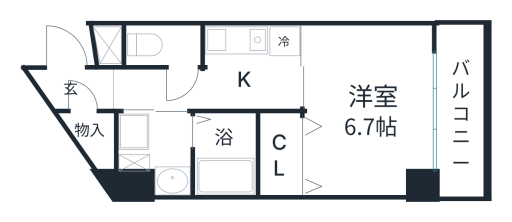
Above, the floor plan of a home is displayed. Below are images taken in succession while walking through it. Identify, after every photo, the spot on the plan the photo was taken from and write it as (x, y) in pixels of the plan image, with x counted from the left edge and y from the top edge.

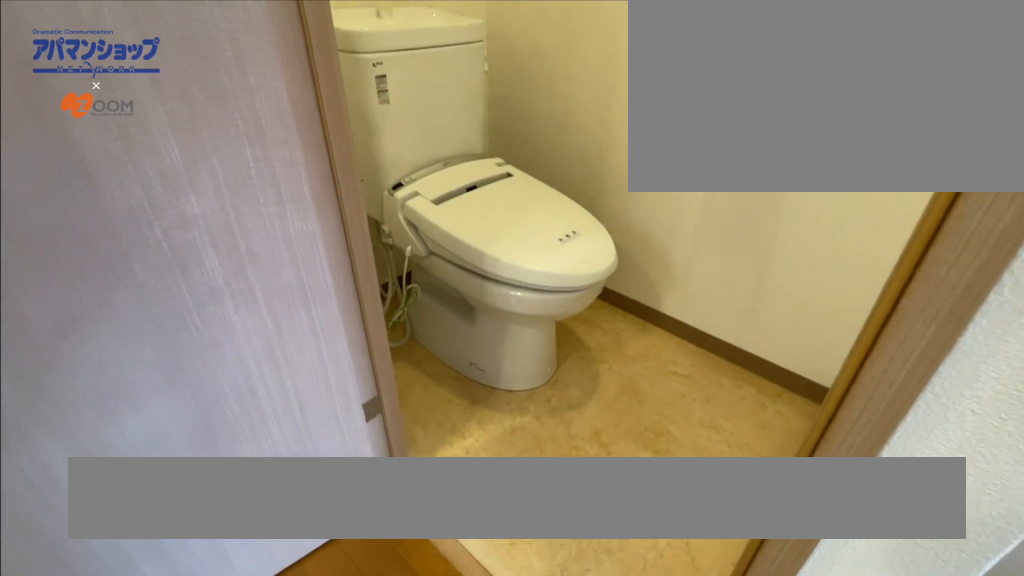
(202, 77)
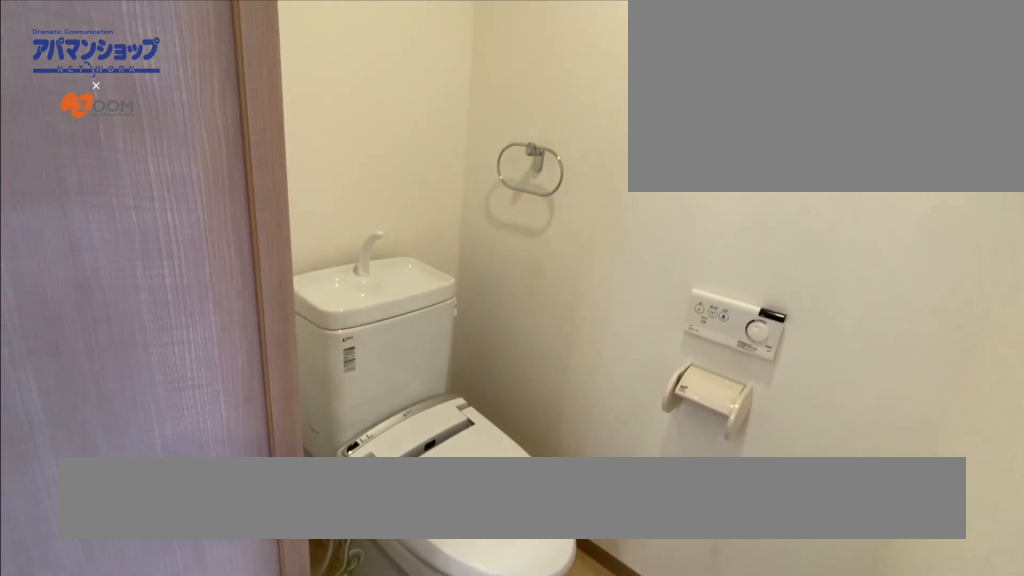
(202, 77)
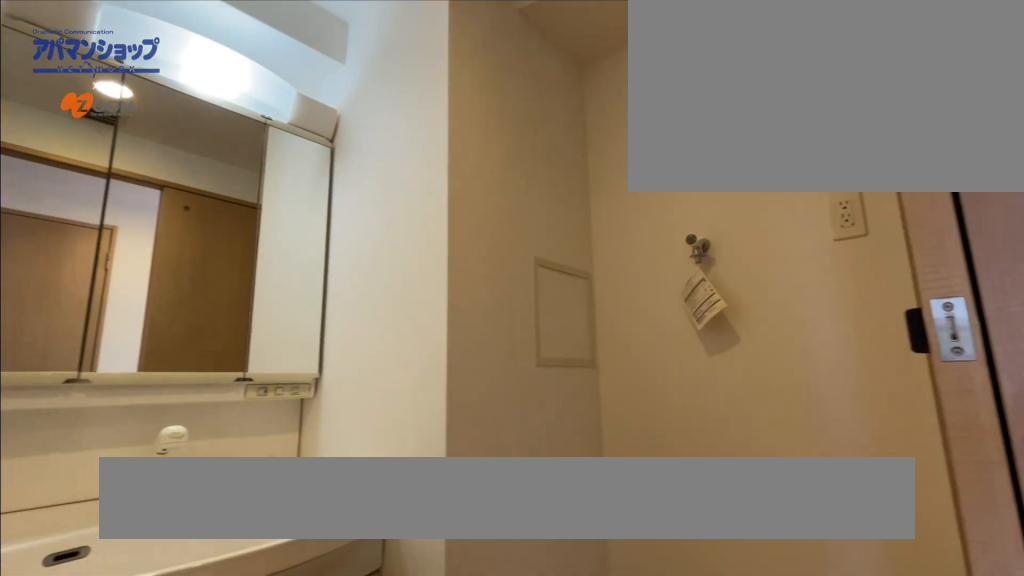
(171, 89)
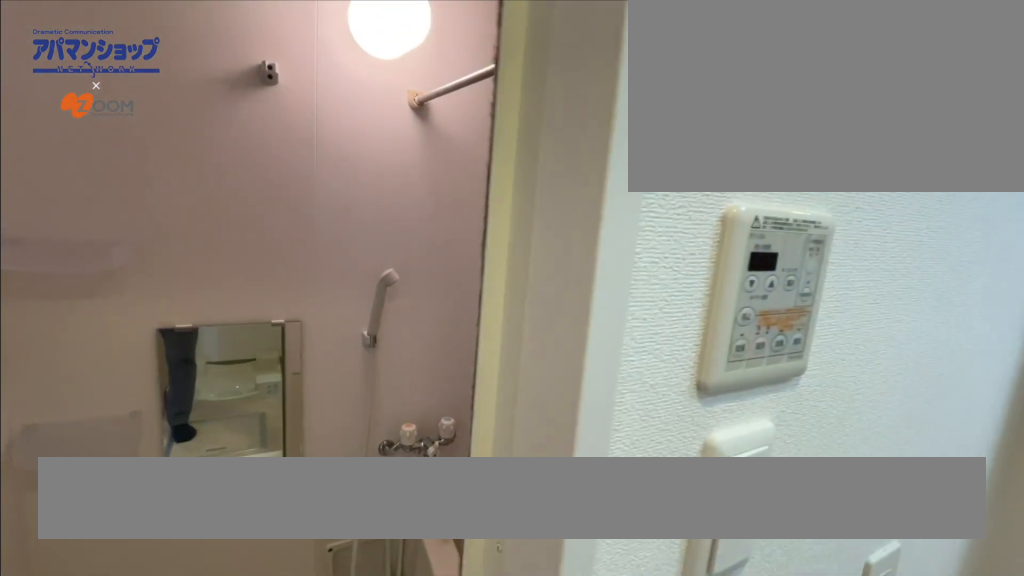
(176, 108)
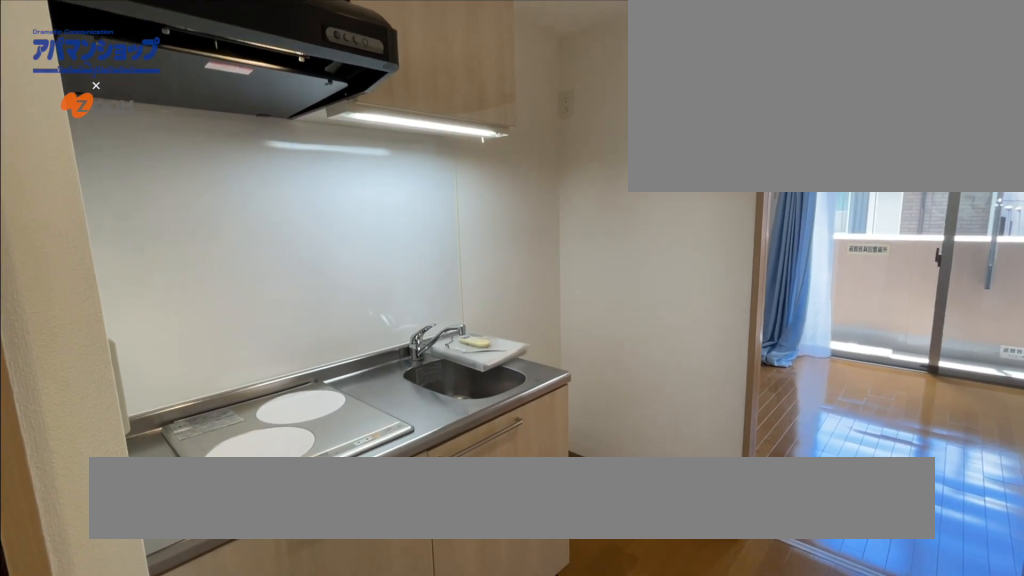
(205, 87)
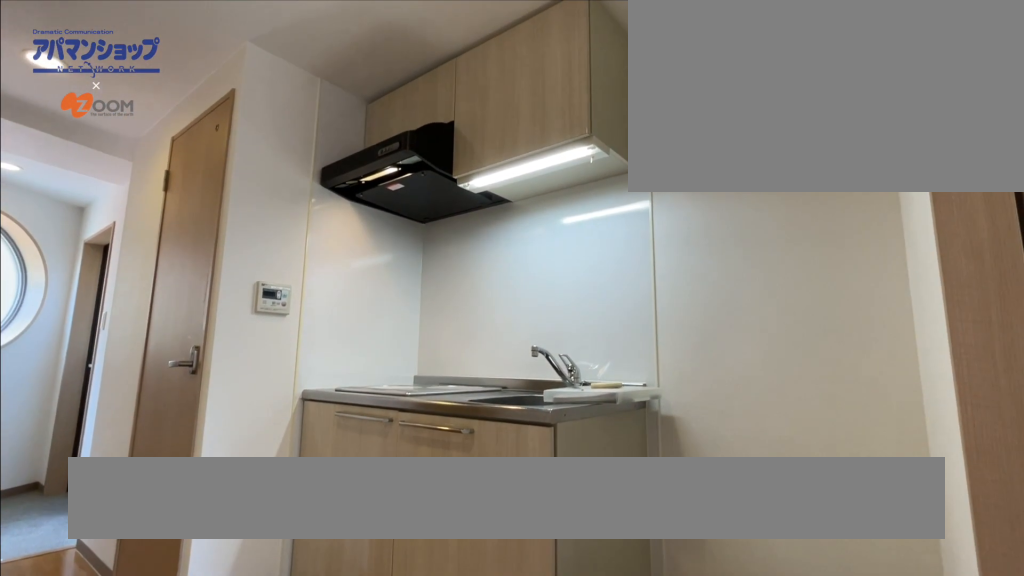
(319, 92)
